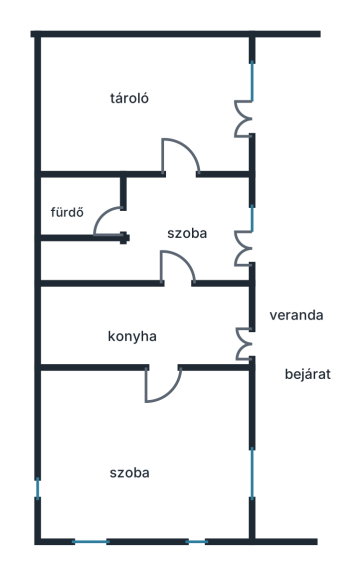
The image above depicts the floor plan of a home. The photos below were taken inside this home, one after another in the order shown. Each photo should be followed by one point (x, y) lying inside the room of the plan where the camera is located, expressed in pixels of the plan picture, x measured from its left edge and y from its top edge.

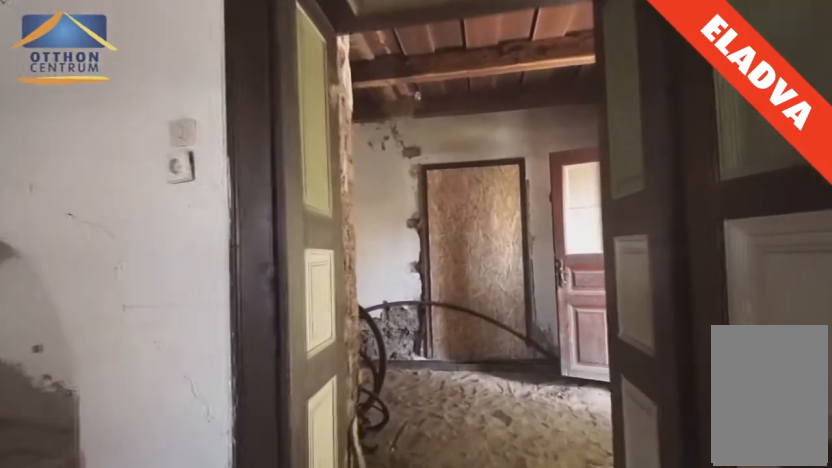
(156, 413)
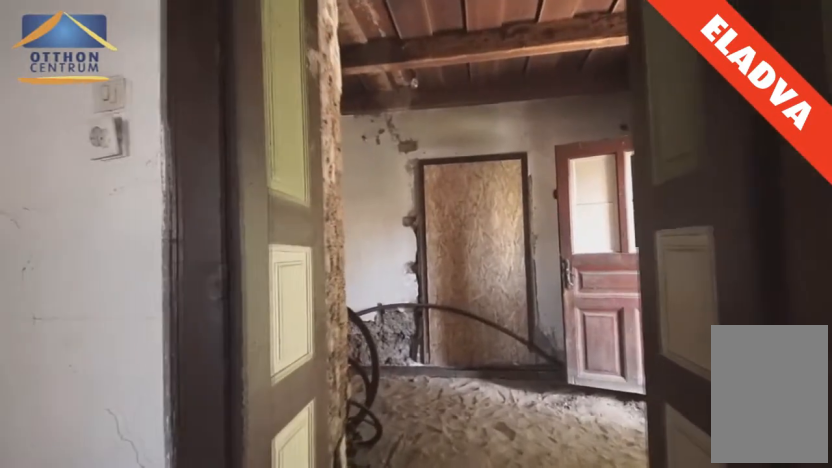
(155, 402)
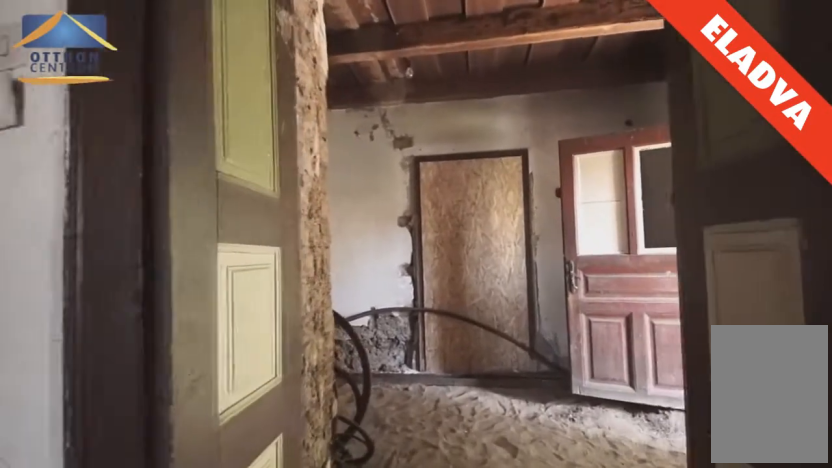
(155, 394)
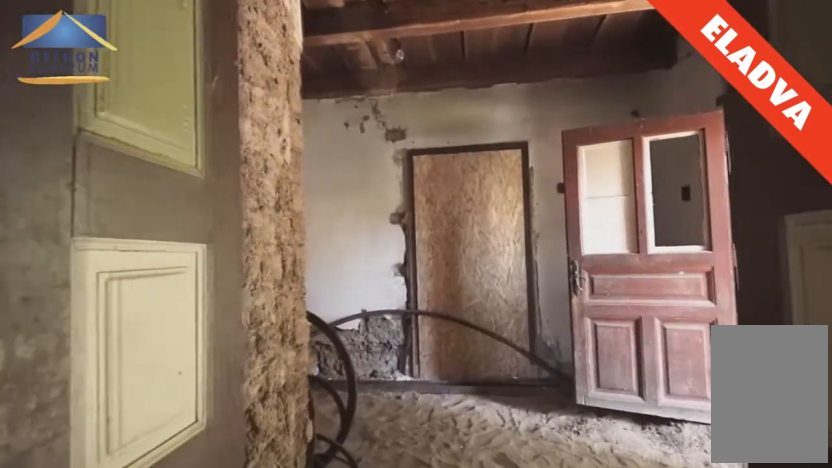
(155, 384)
